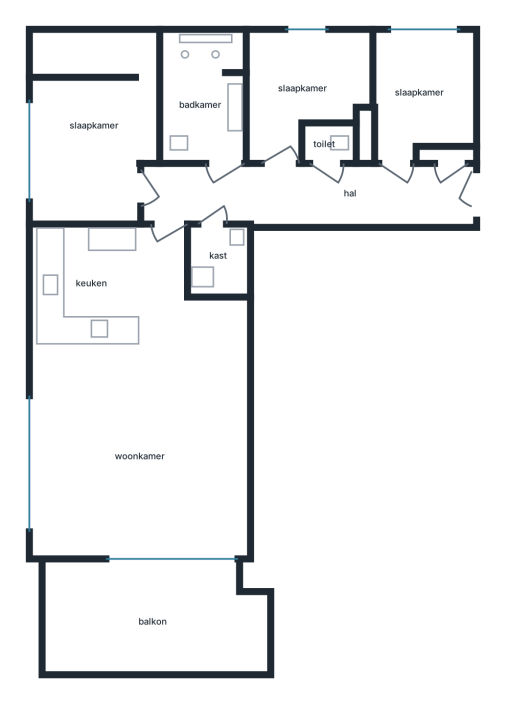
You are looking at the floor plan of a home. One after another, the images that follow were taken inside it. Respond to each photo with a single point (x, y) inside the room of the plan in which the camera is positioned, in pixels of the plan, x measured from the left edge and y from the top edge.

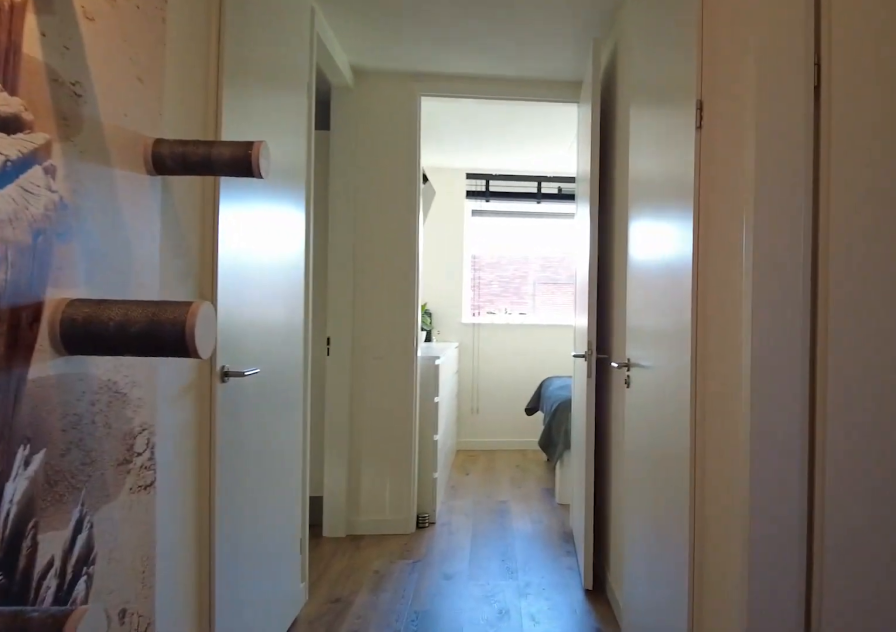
(305, 193)
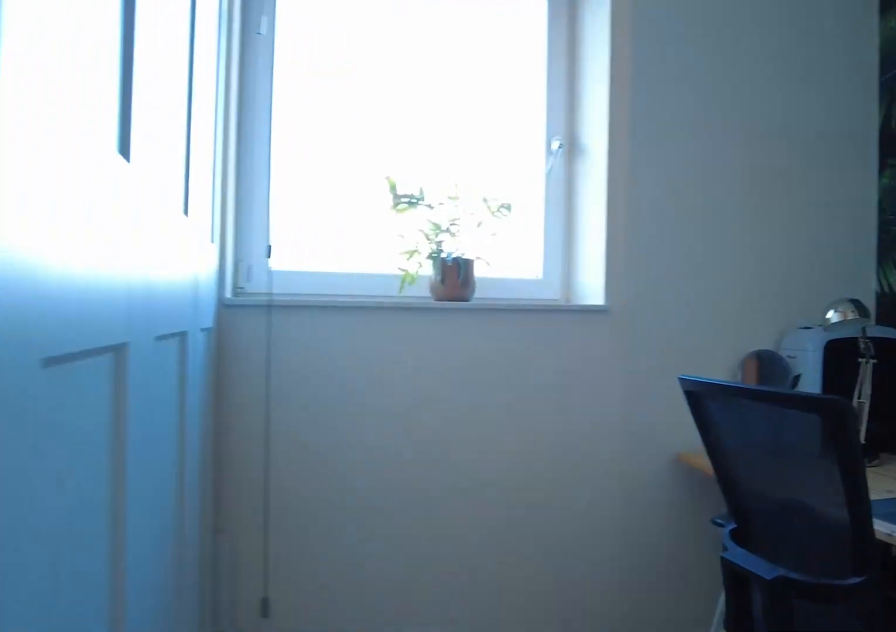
(302, 88)
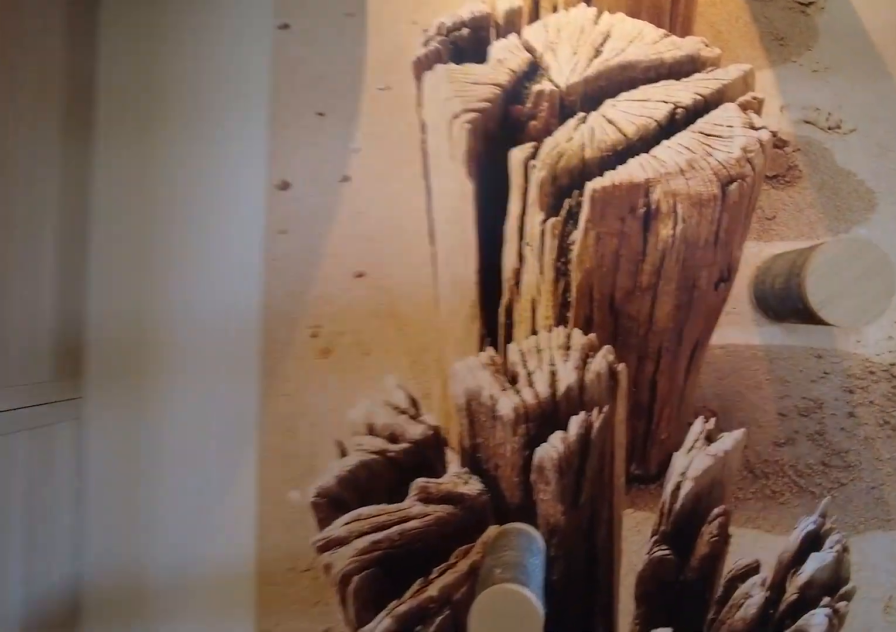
(306, 193)
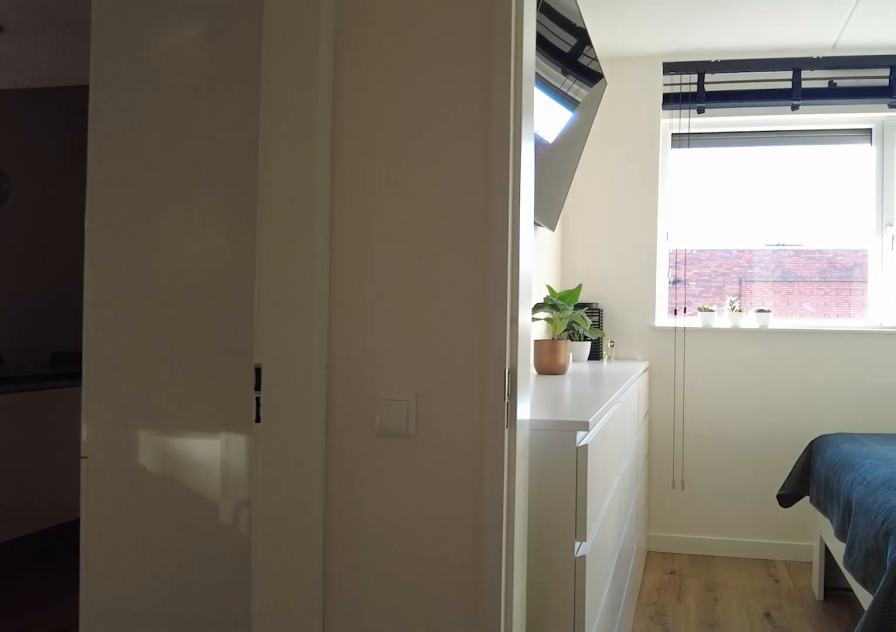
(306, 193)
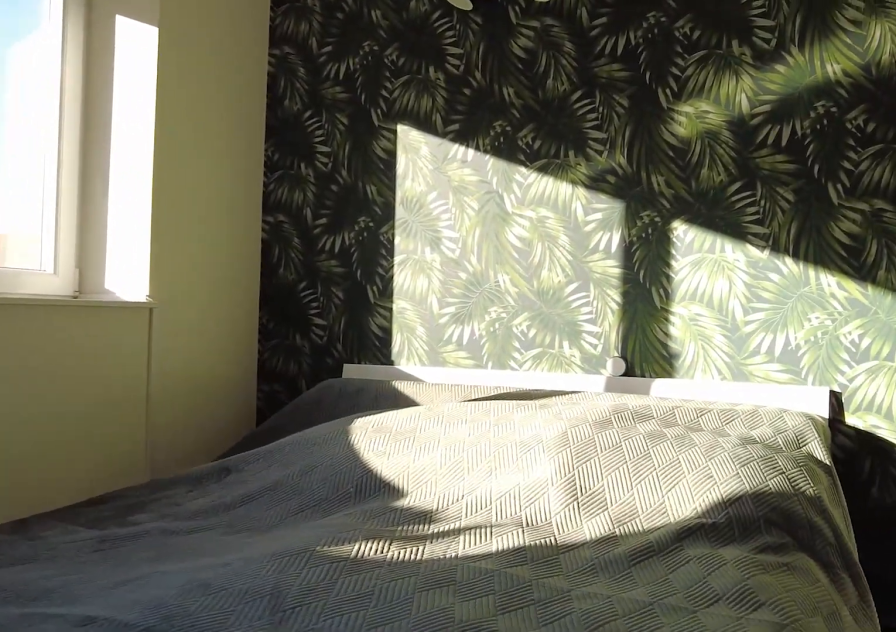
(93, 125)
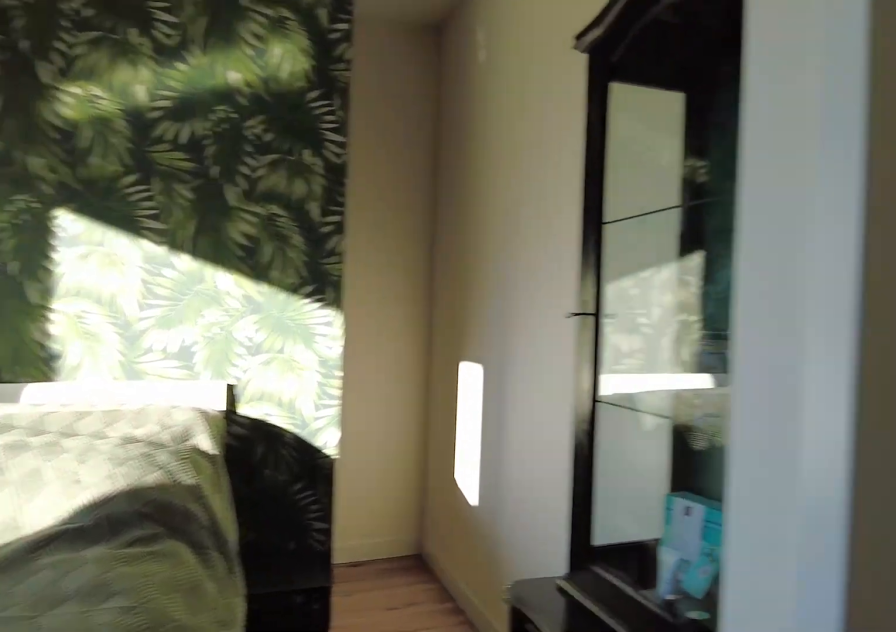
(93, 125)
